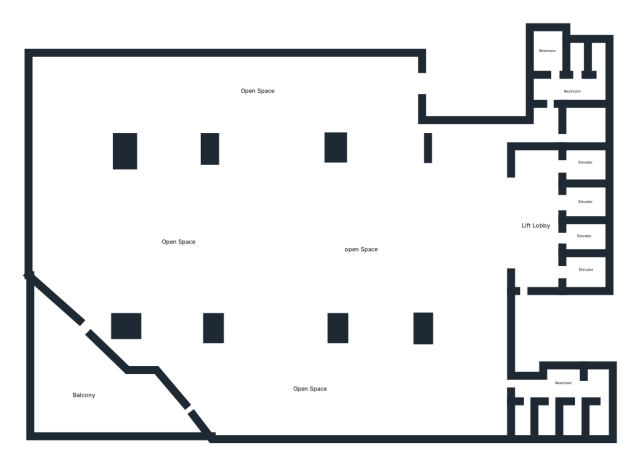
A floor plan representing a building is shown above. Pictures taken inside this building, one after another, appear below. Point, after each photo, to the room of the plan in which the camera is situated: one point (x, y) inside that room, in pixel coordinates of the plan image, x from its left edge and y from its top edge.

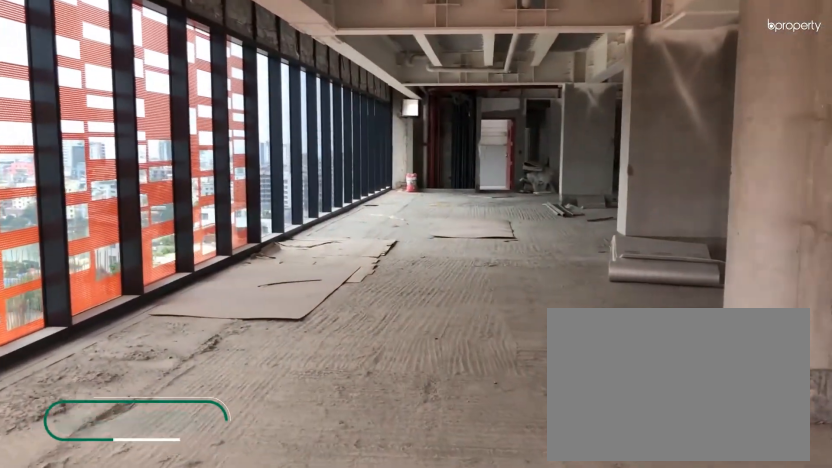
(162, 90)
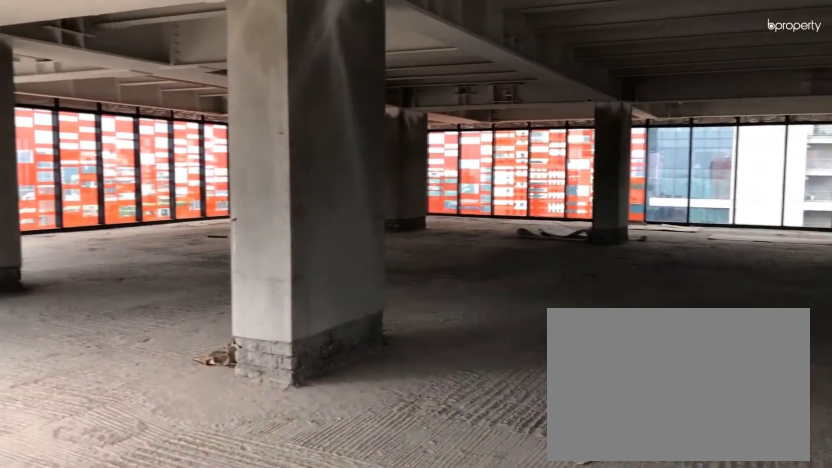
(296, 398)
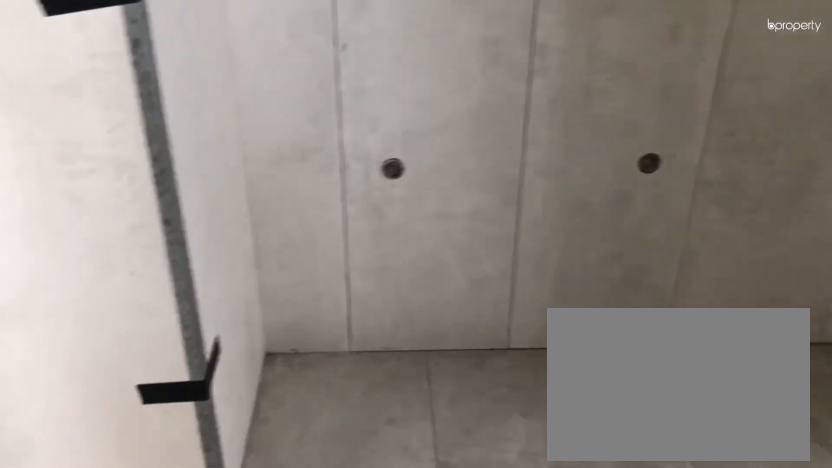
(562, 384)
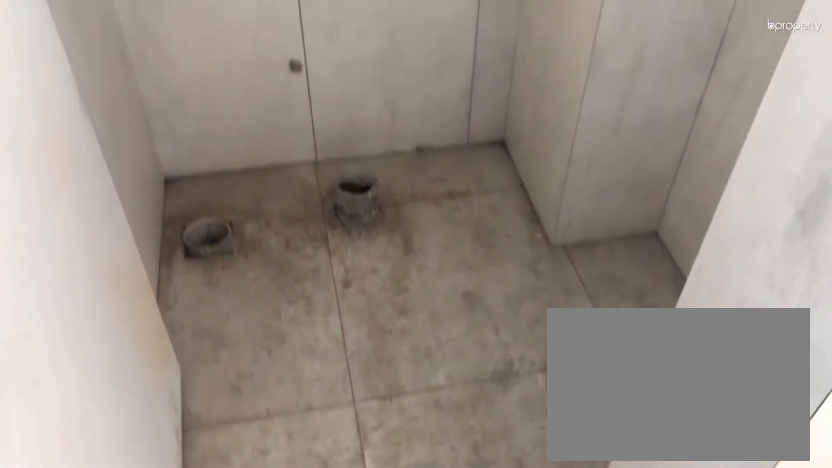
(519, 421)
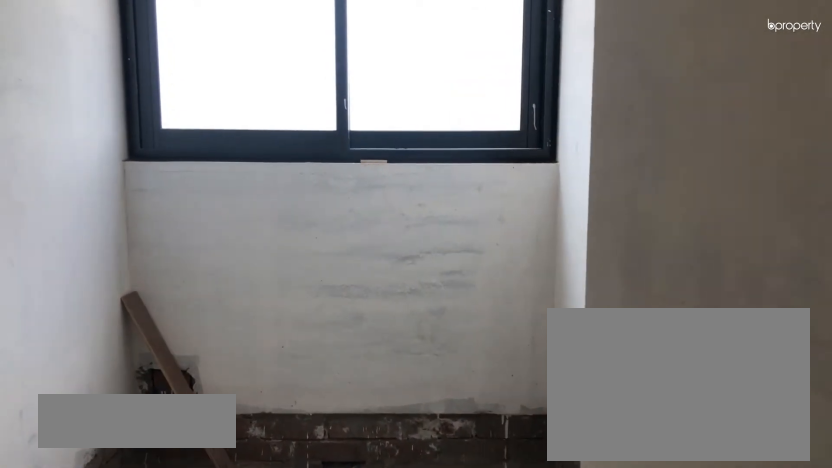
(583, 122)
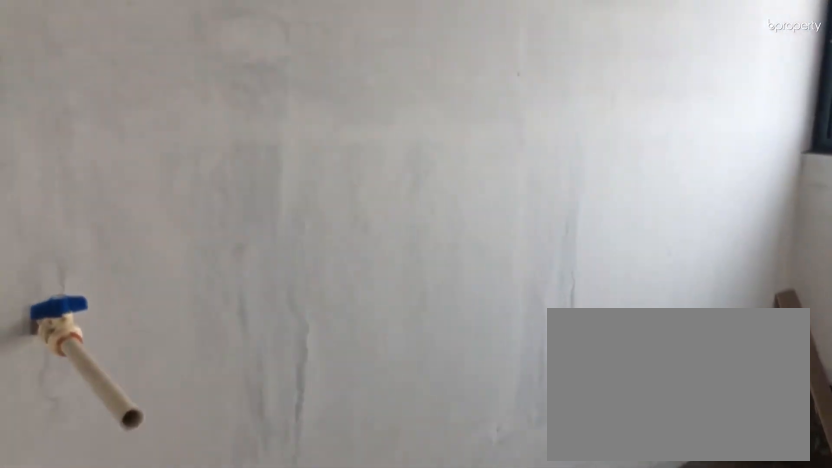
(583, 122)
